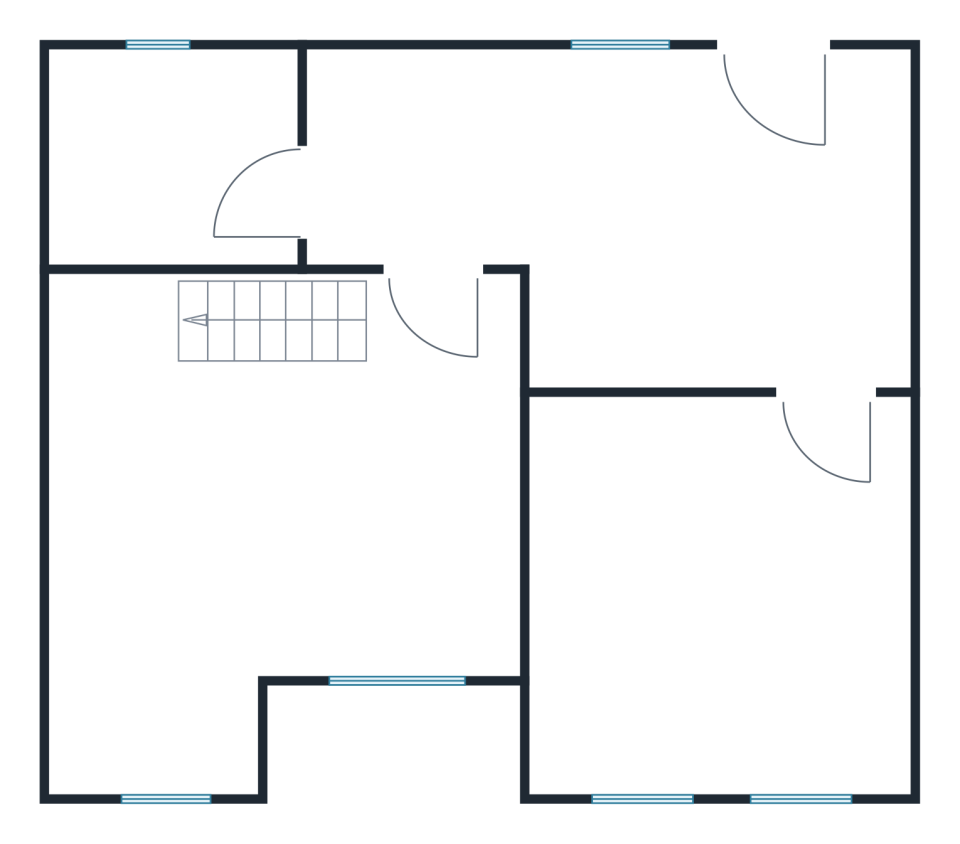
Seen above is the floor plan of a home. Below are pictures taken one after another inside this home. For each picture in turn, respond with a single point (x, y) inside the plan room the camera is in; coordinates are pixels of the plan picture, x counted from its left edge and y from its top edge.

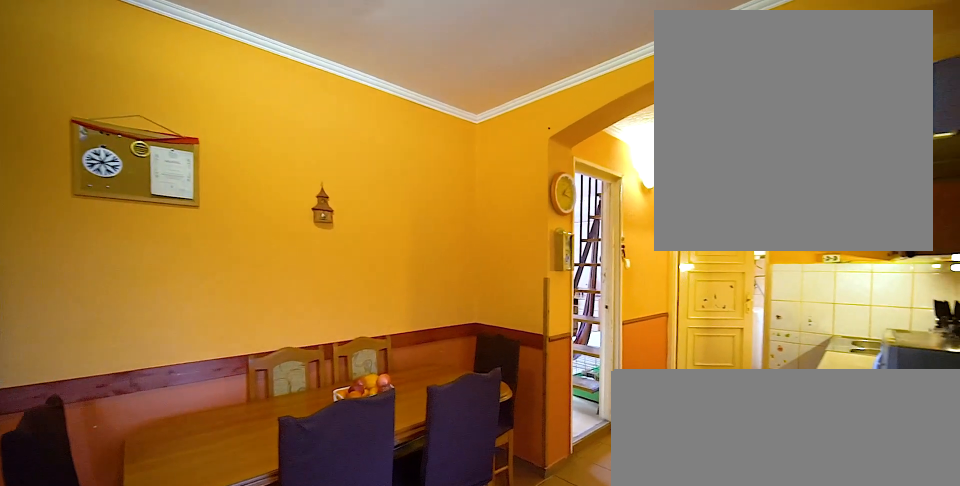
(653, 217)
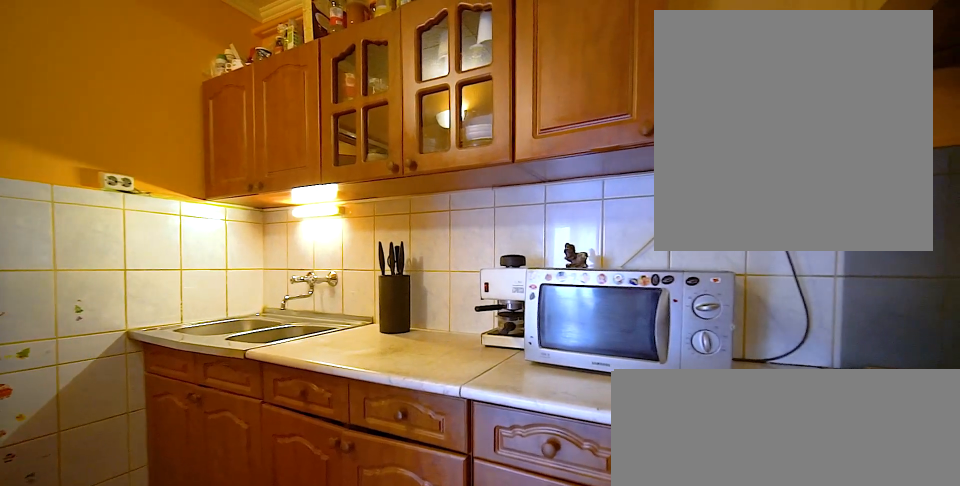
(653, 217)
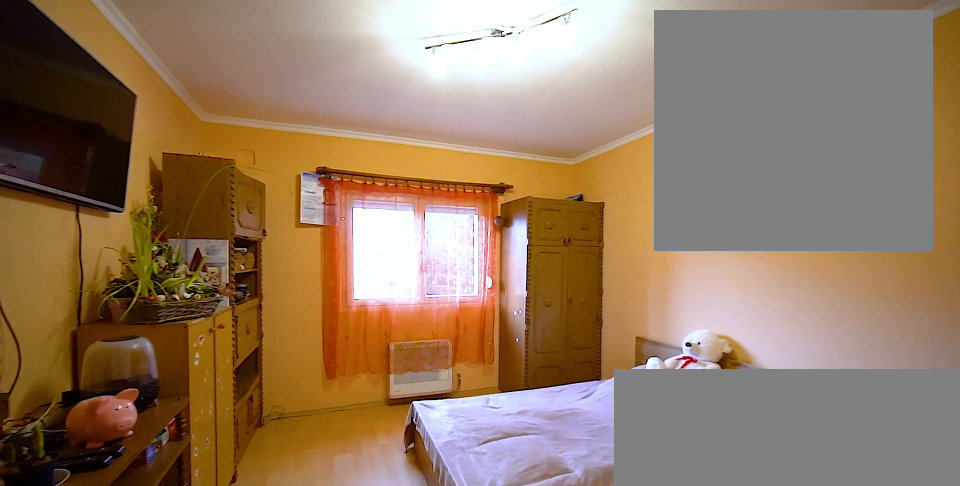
(730, 597)
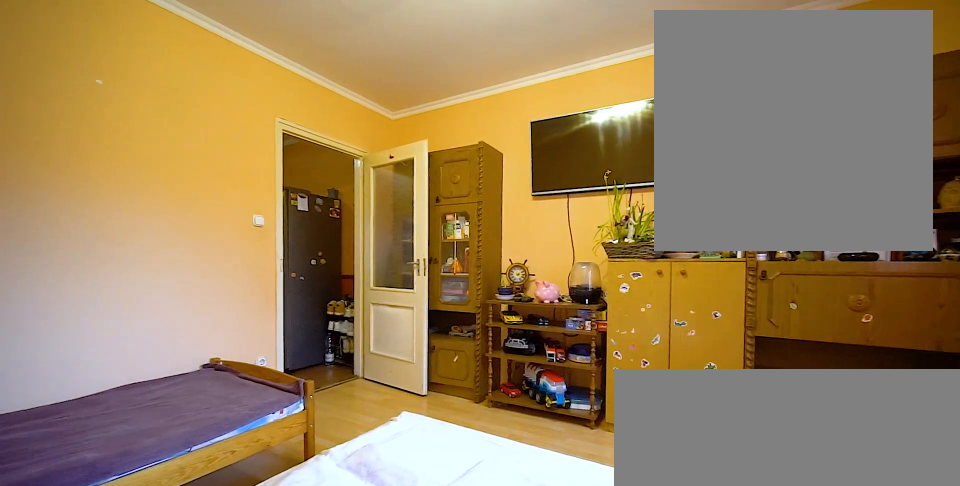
(729, 597)
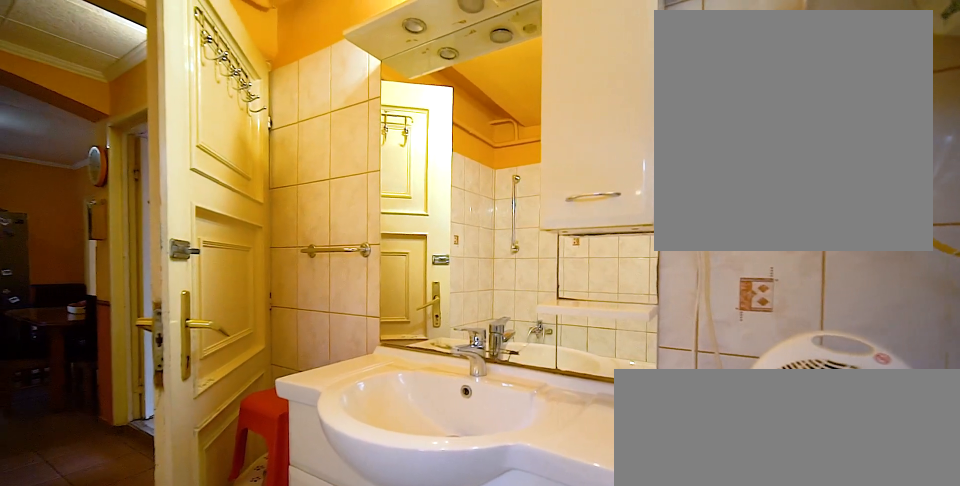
(175, 164)
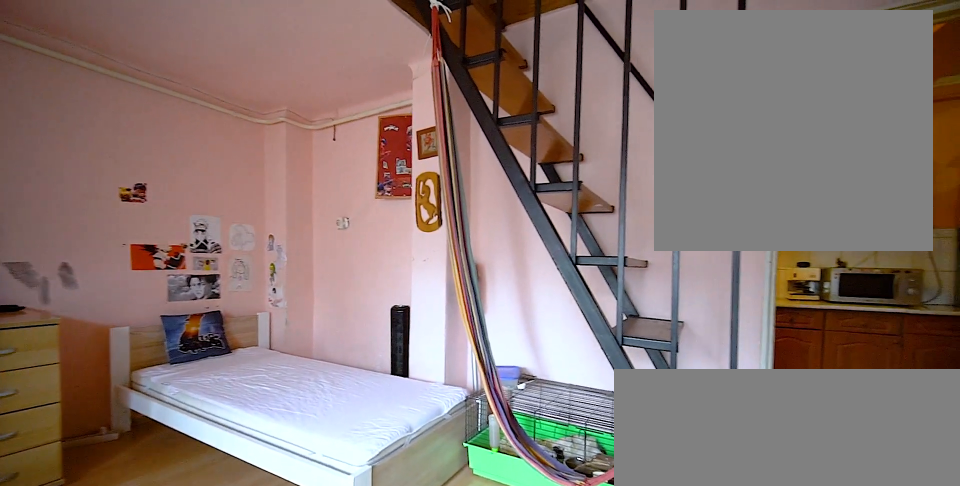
(251, 503)
